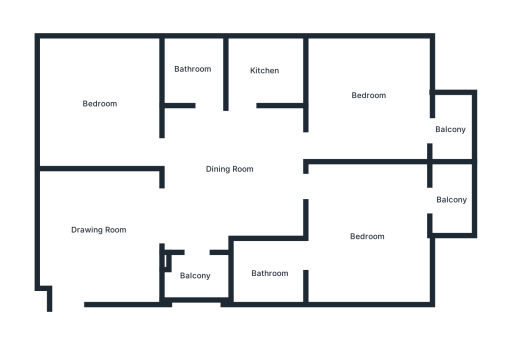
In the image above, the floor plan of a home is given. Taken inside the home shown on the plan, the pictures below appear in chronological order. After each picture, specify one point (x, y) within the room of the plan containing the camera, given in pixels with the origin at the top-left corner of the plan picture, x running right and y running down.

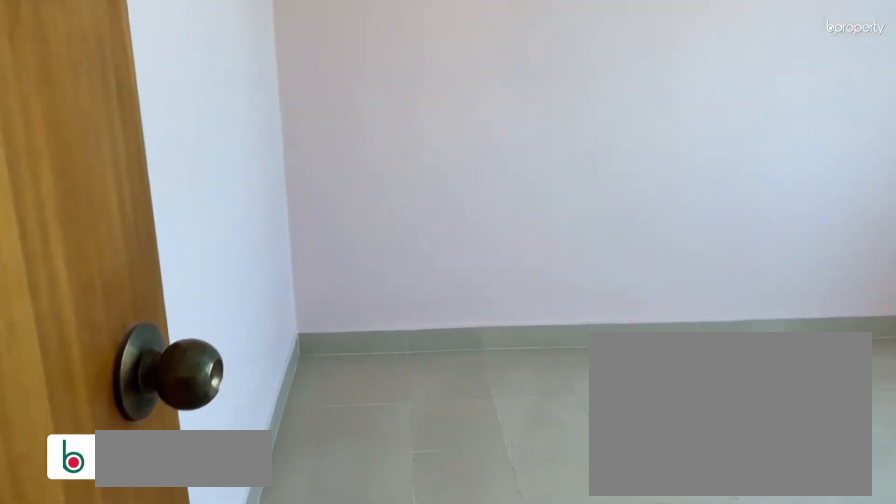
(102, 102)
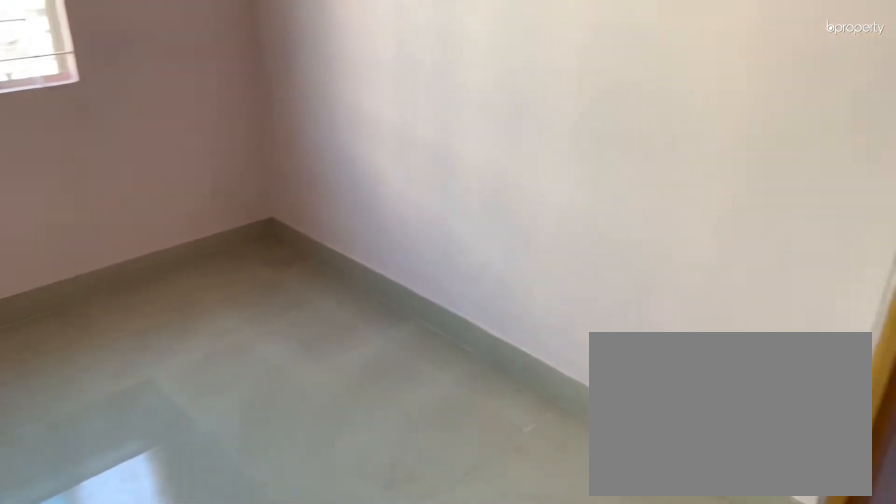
(102, 102)
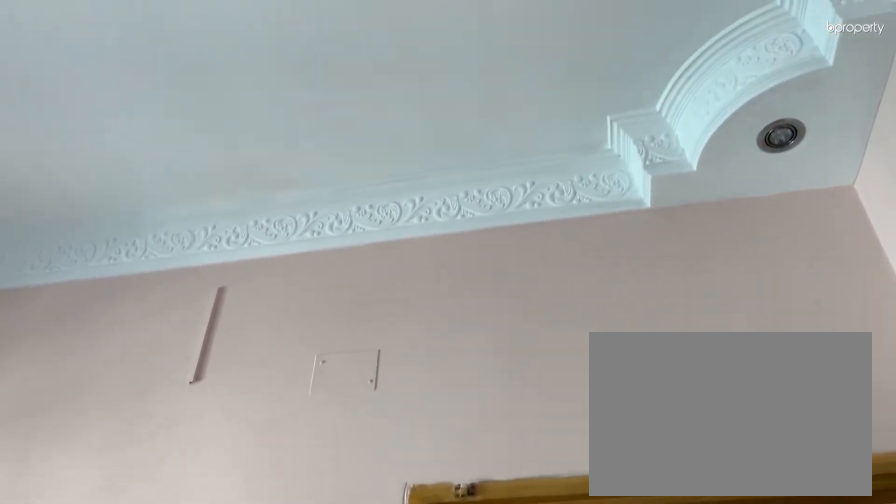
(102, 102)
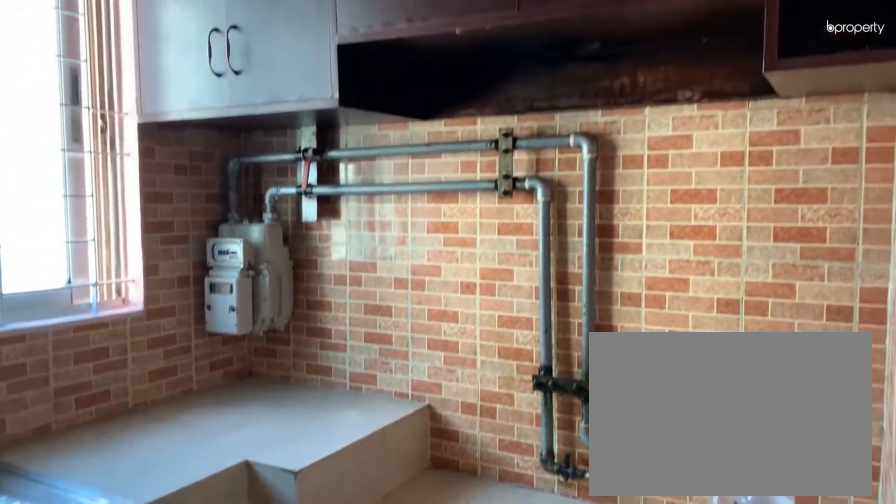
(262, 70)
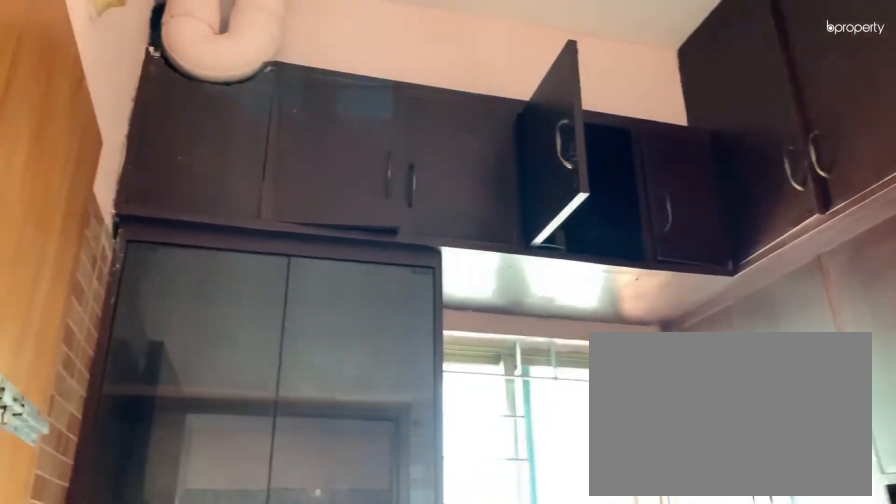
(262, 70)
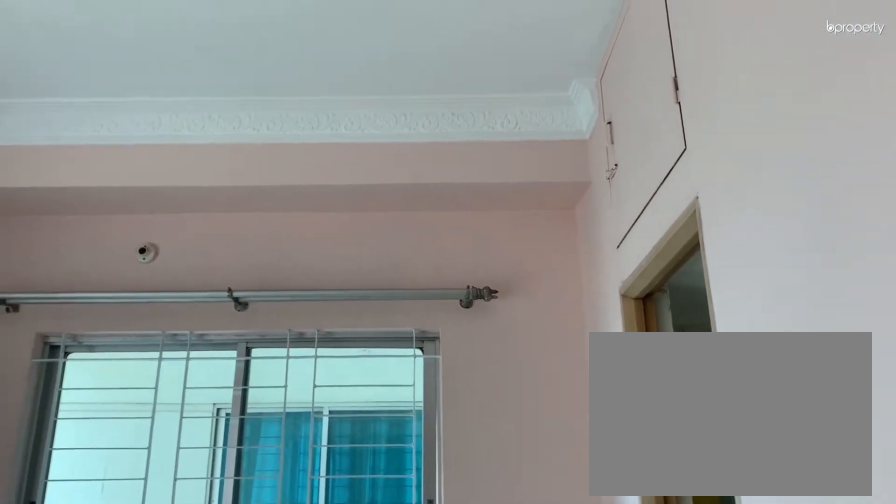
(367, 239)
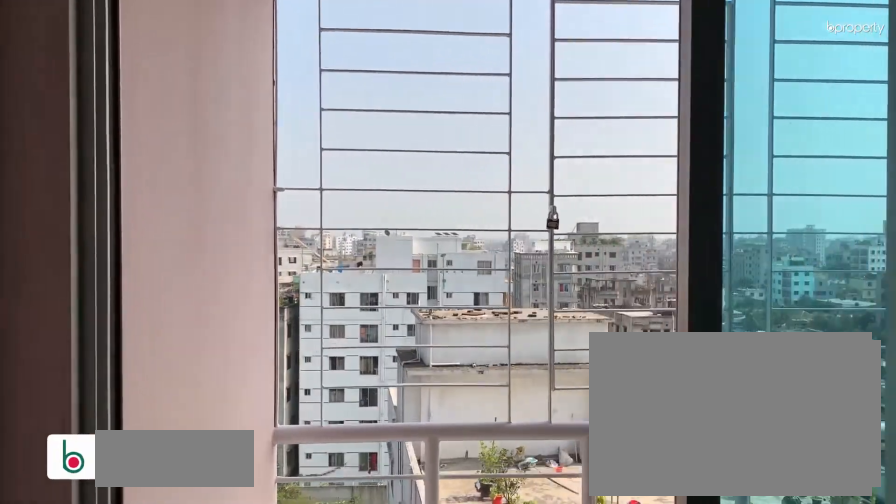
(453, 202)
